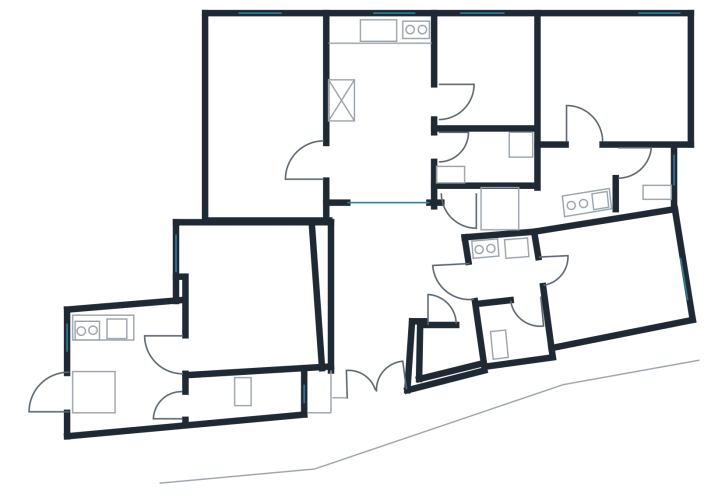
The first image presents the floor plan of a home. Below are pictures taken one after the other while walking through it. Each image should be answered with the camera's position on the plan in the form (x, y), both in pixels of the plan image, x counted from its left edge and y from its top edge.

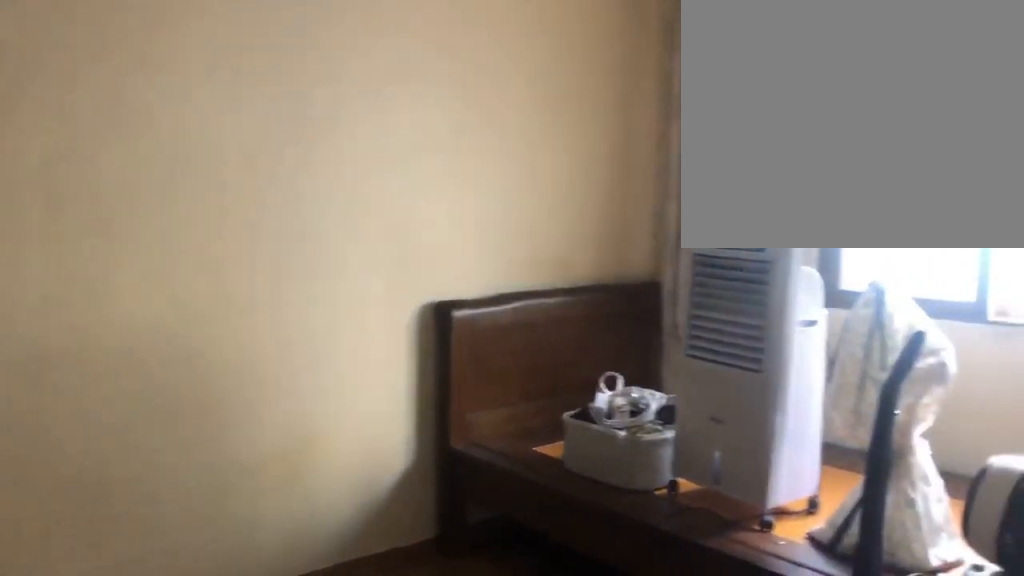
(307, 163)
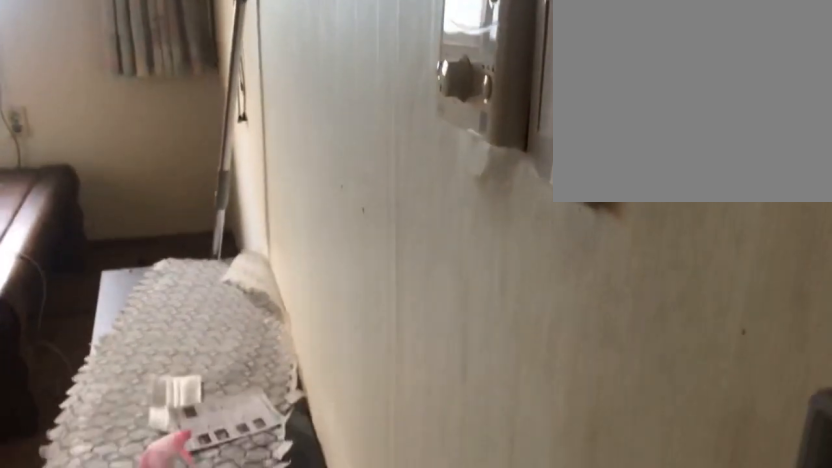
(285, 168)
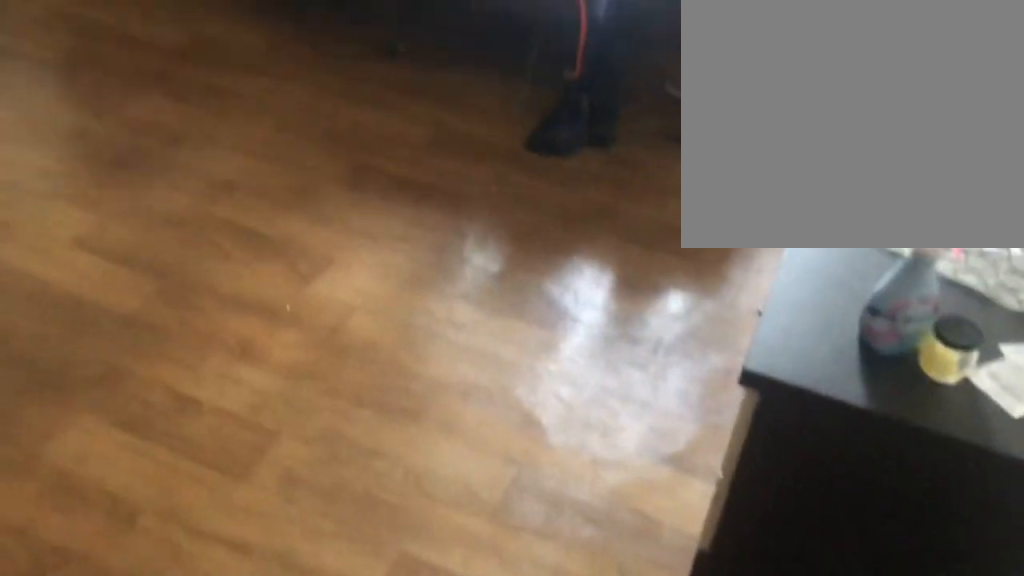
(280, 154)
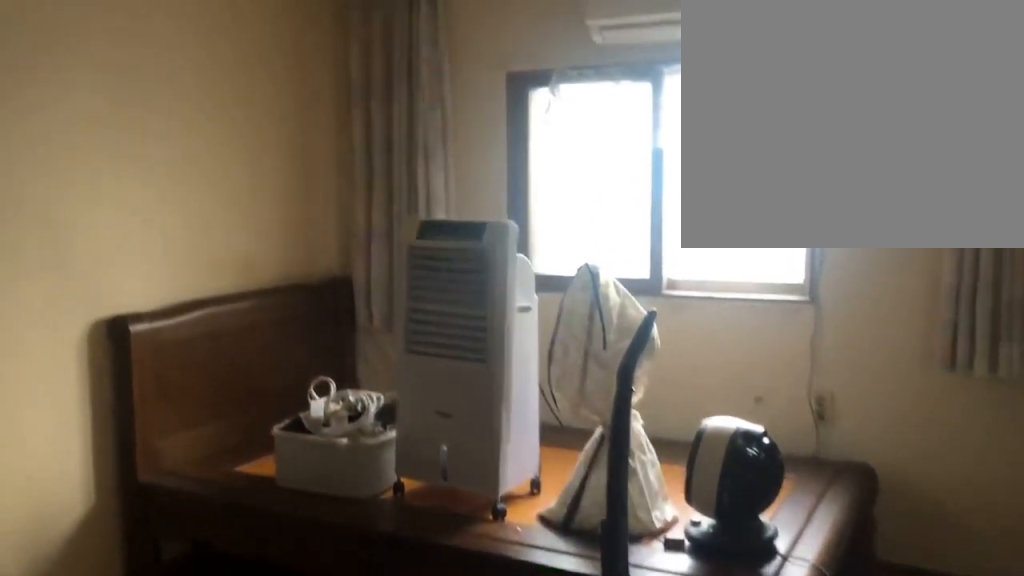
(280, 149)
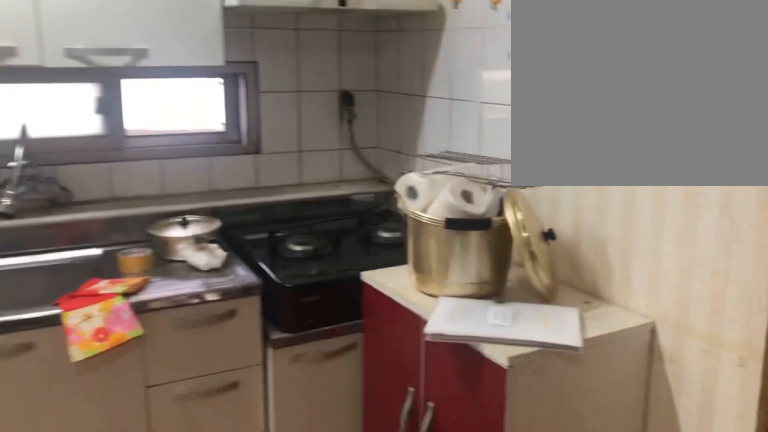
(398, 111)
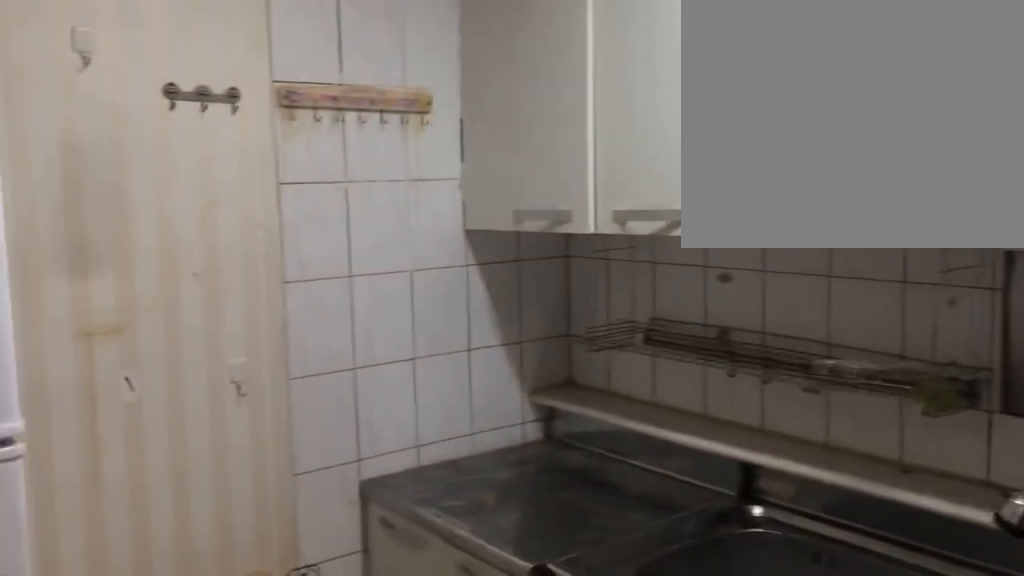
(403, 74)
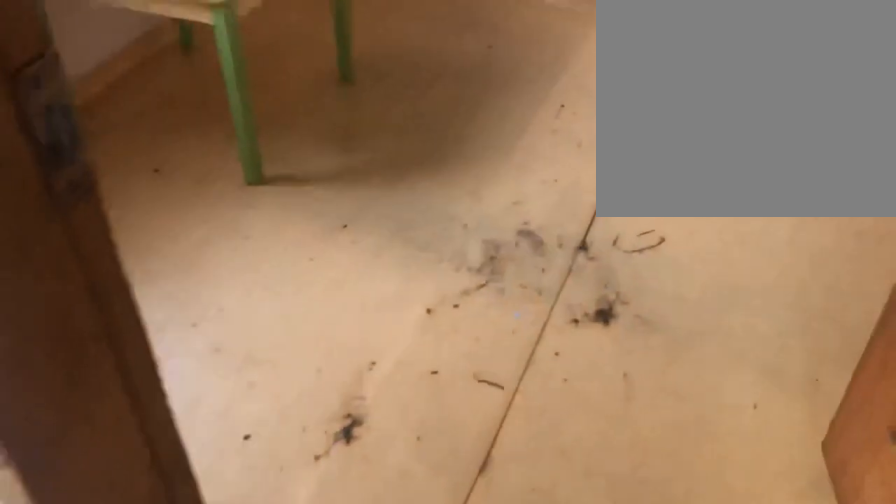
(436, 101)
